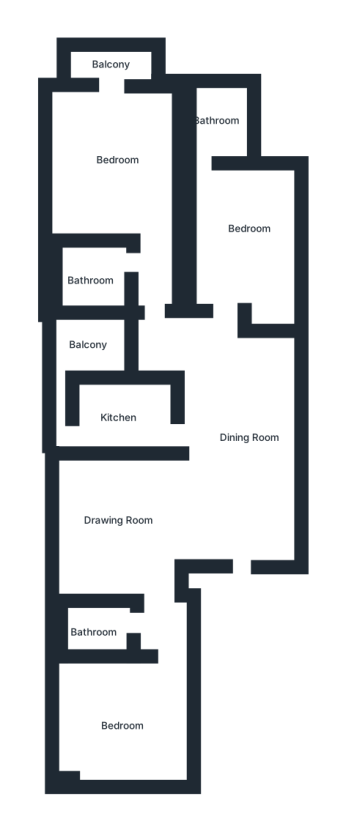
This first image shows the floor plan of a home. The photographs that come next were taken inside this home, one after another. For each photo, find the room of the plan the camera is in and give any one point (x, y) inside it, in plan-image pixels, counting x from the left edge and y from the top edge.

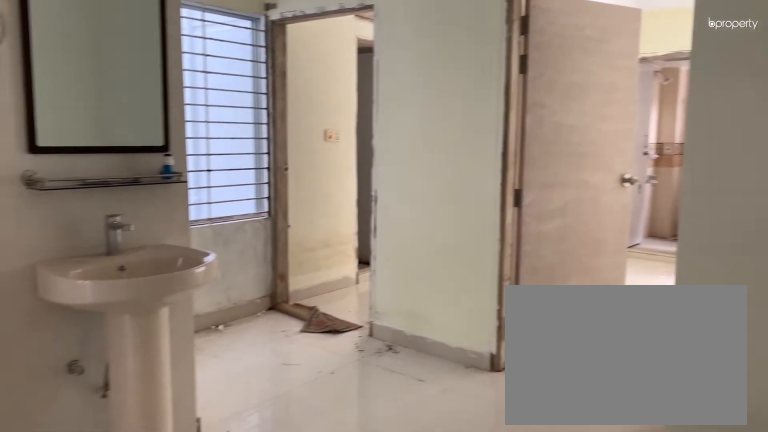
(238, 426)
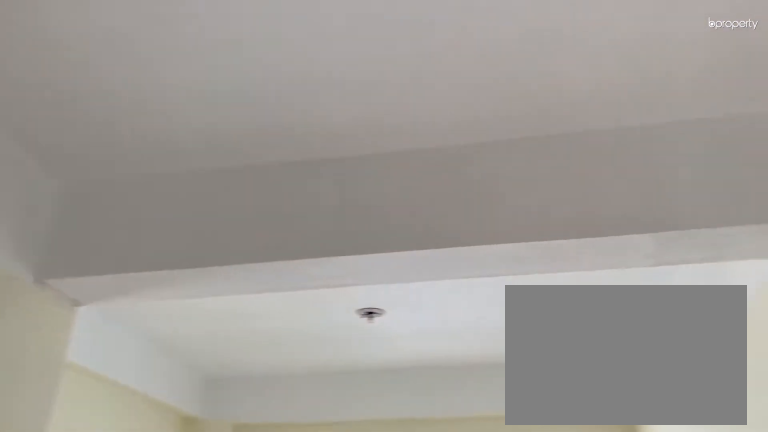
(238, 426)
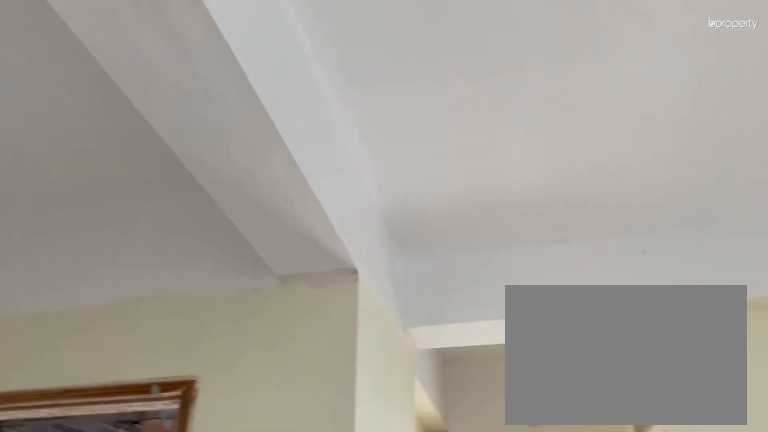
(111, 514)
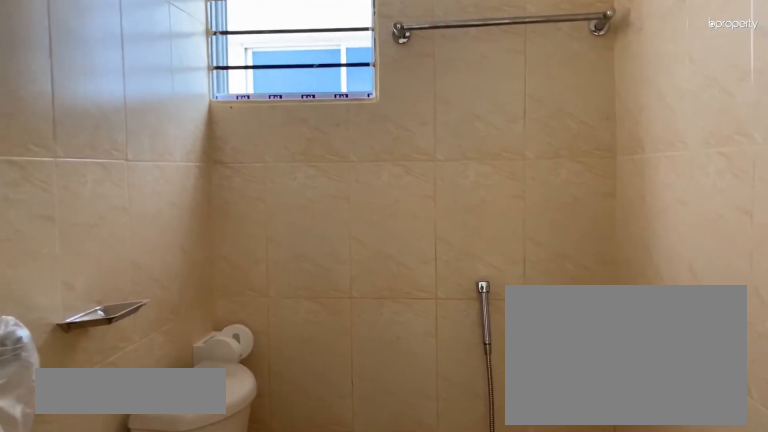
(100, 624)
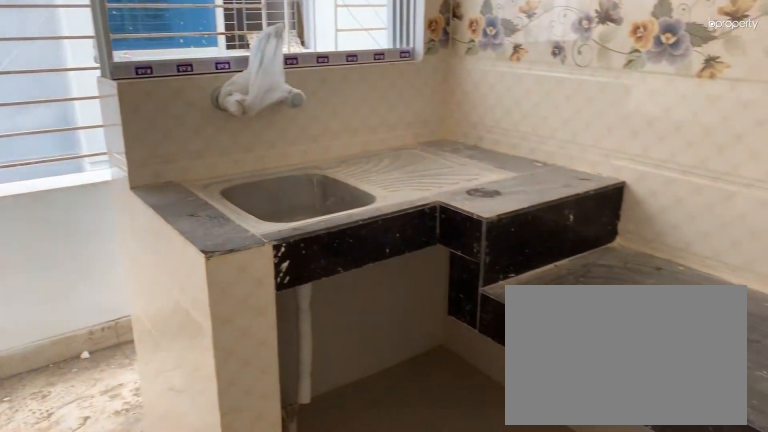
(123, 413)
